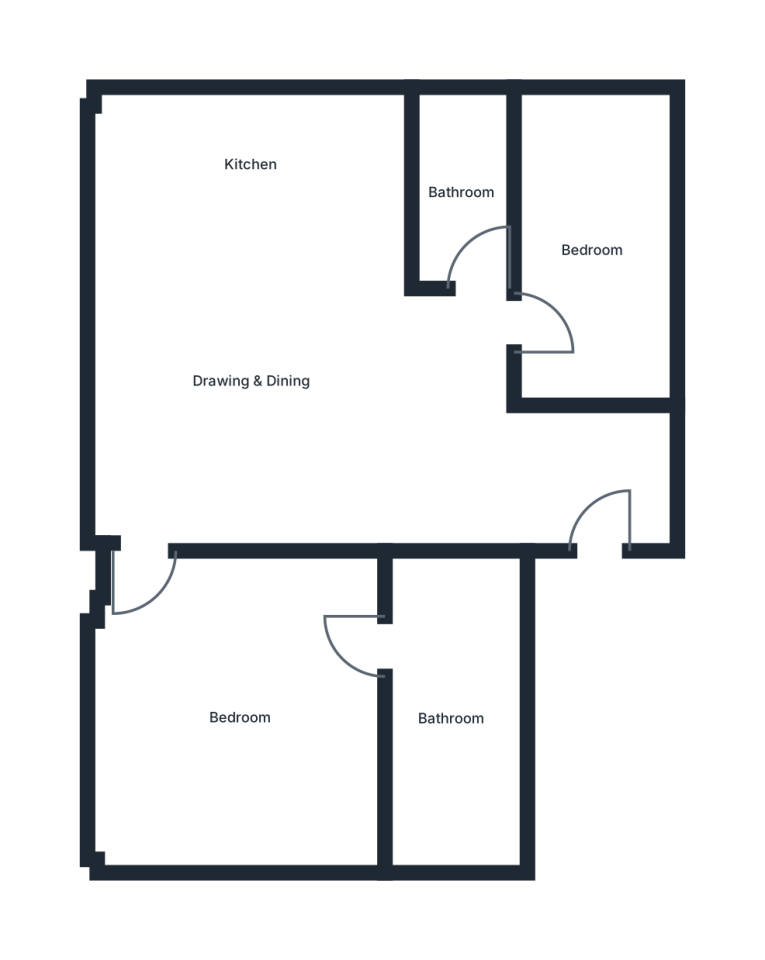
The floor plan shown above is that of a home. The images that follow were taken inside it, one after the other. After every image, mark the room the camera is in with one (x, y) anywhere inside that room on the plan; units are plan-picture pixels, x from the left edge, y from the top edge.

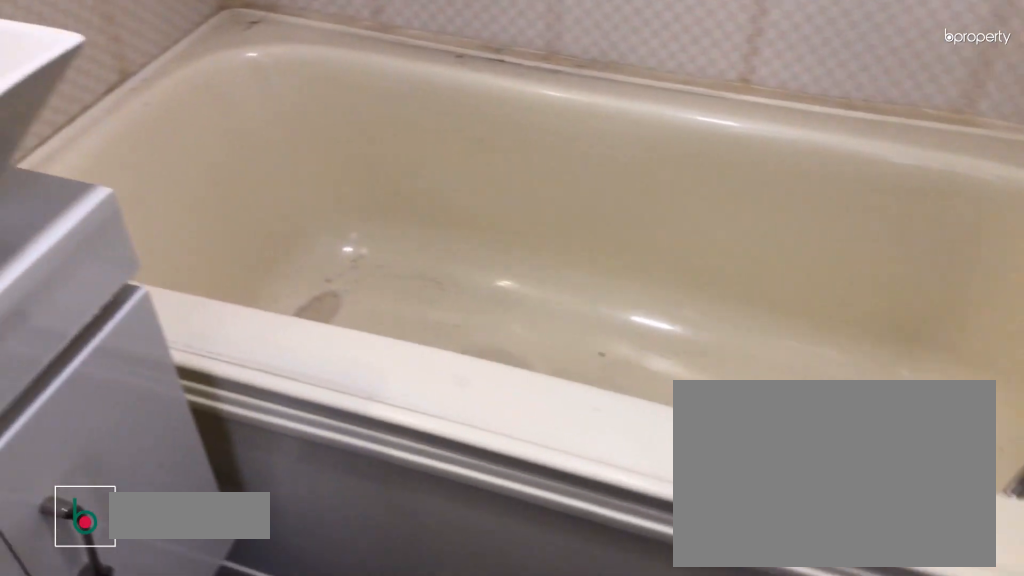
(463, 192)
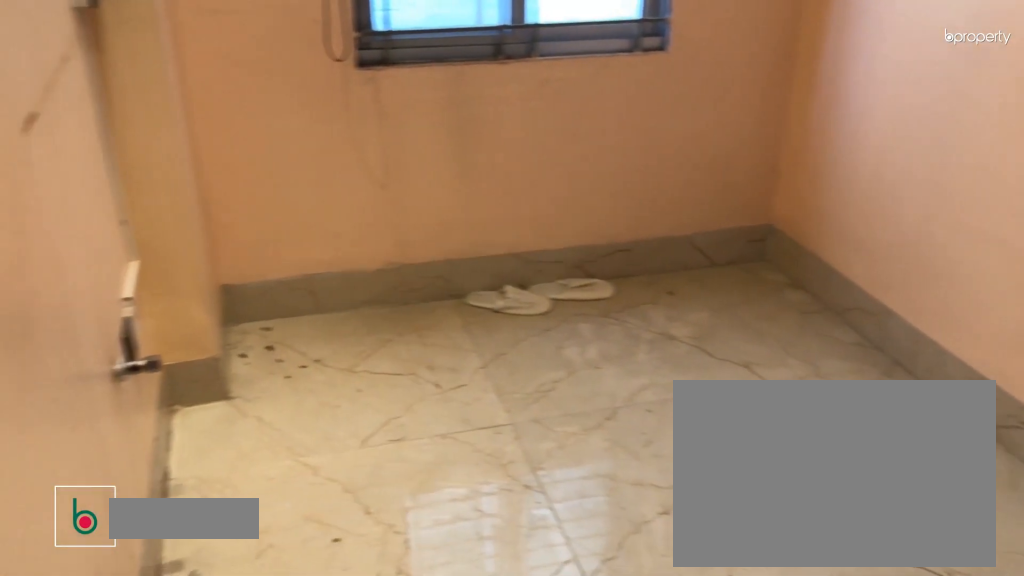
(597, 254)
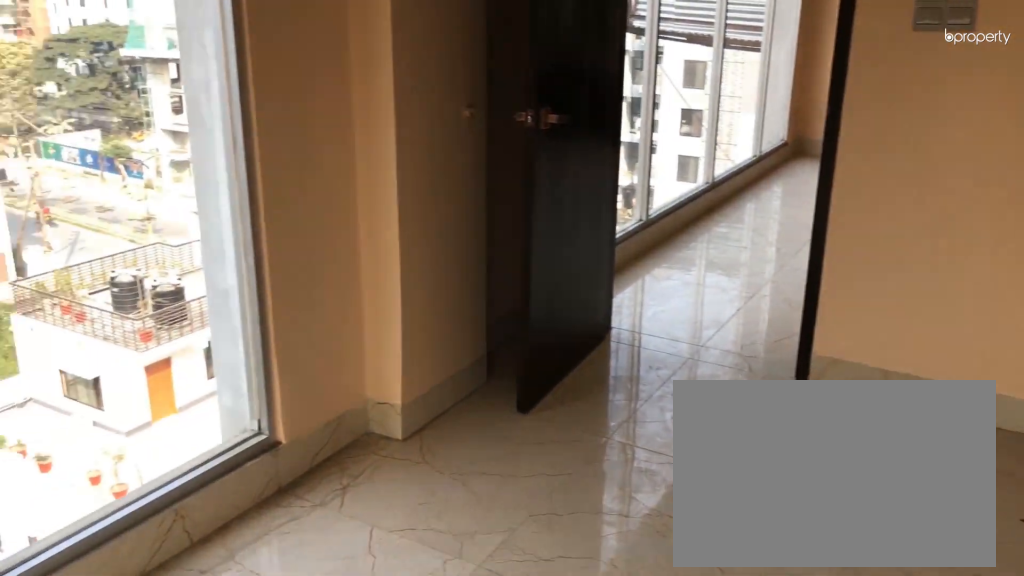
(245, 715)
